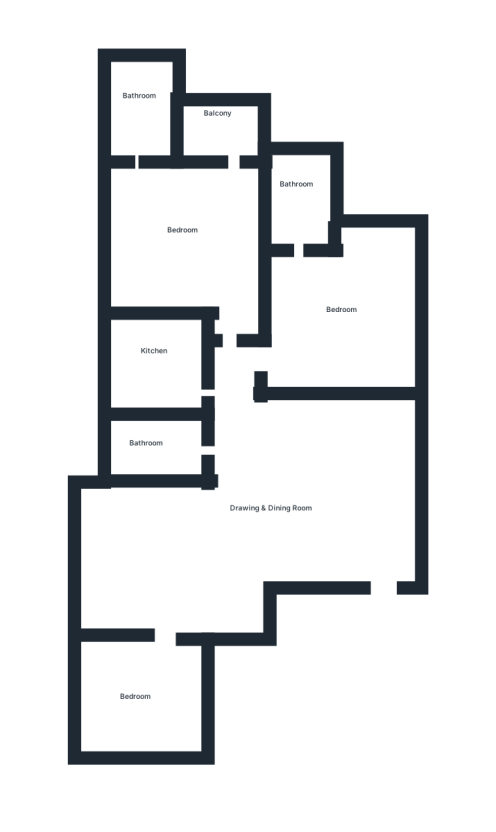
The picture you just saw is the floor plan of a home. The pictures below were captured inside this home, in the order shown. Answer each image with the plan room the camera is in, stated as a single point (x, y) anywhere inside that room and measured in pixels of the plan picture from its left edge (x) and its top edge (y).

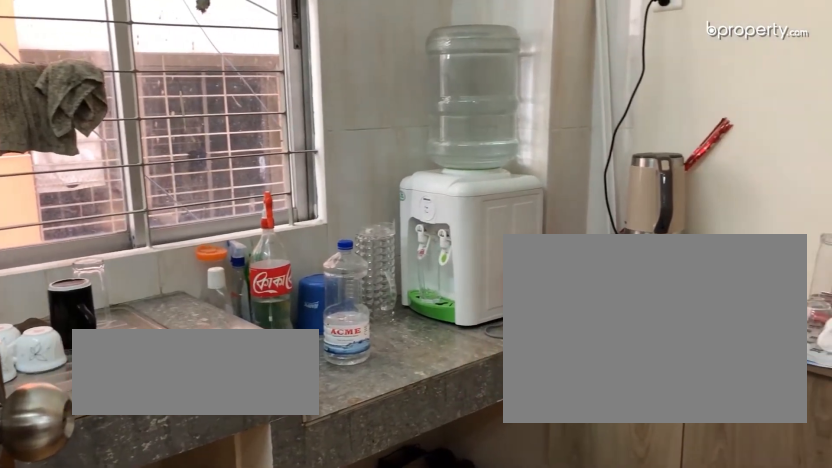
(162, 359)
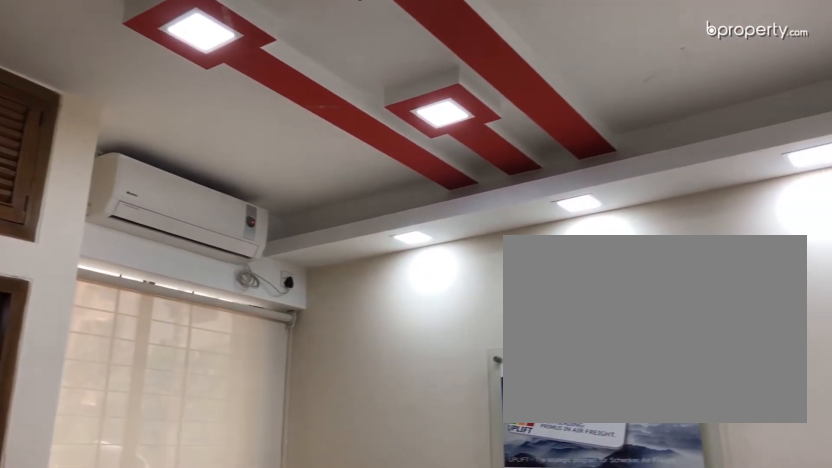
(343, 303)
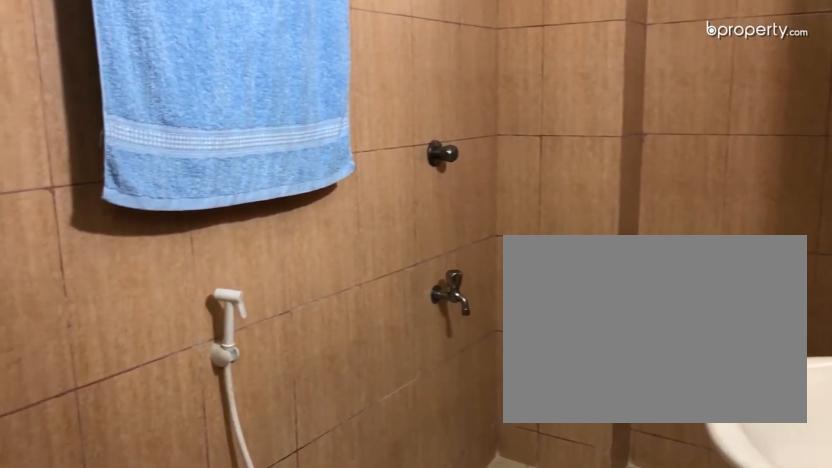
(296, 203)
